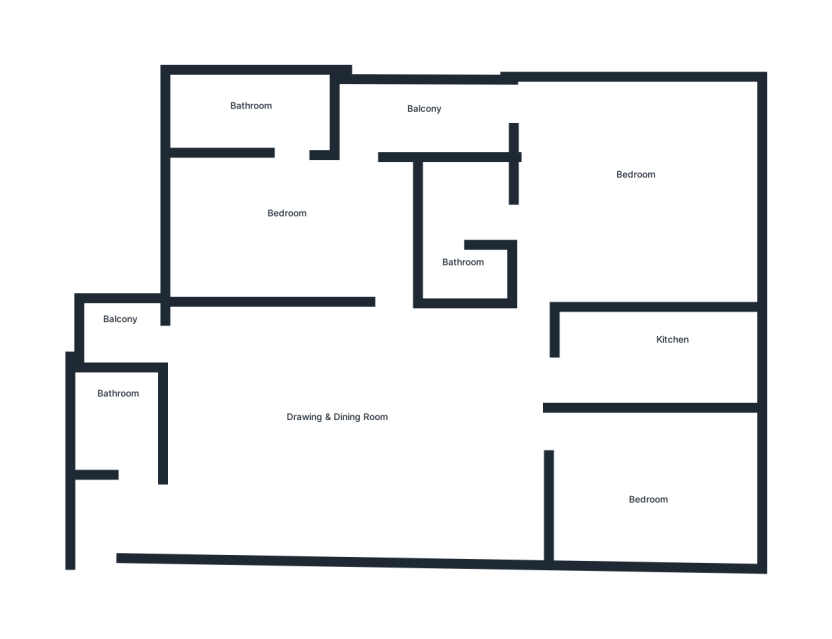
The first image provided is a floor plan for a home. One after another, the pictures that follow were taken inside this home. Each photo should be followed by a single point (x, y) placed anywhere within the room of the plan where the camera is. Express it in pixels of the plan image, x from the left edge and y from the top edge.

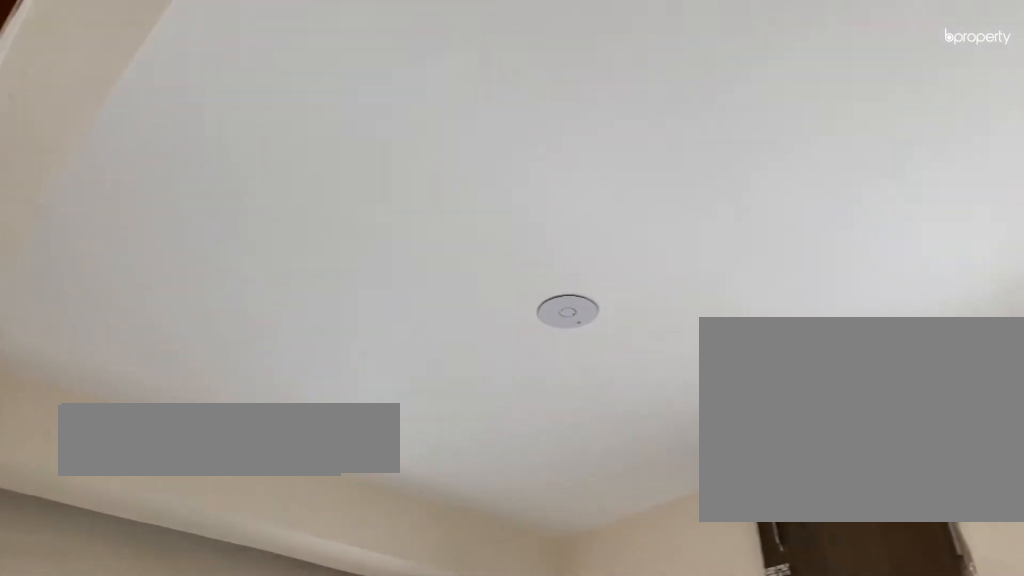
(286, 219)
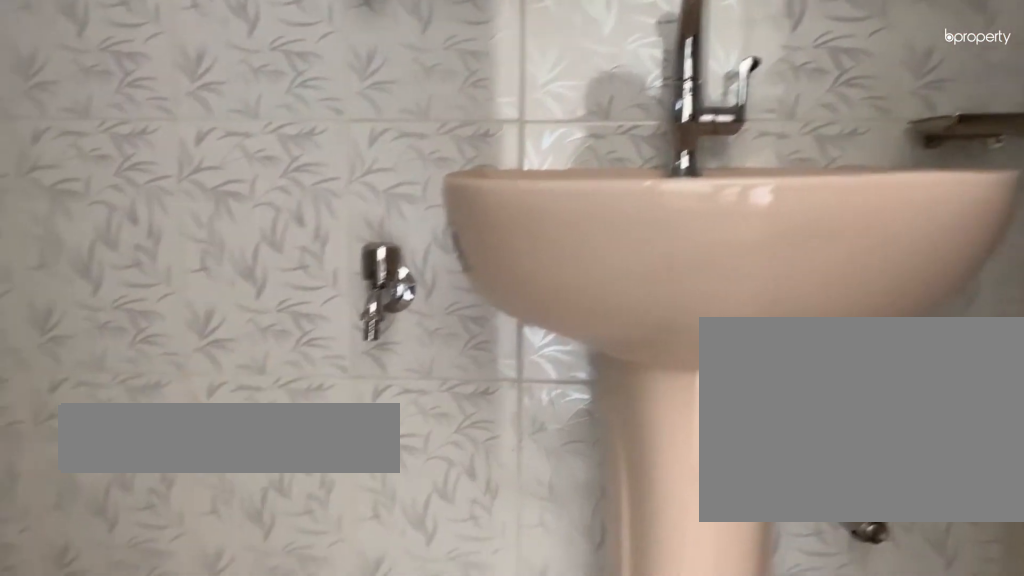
(263, 107)
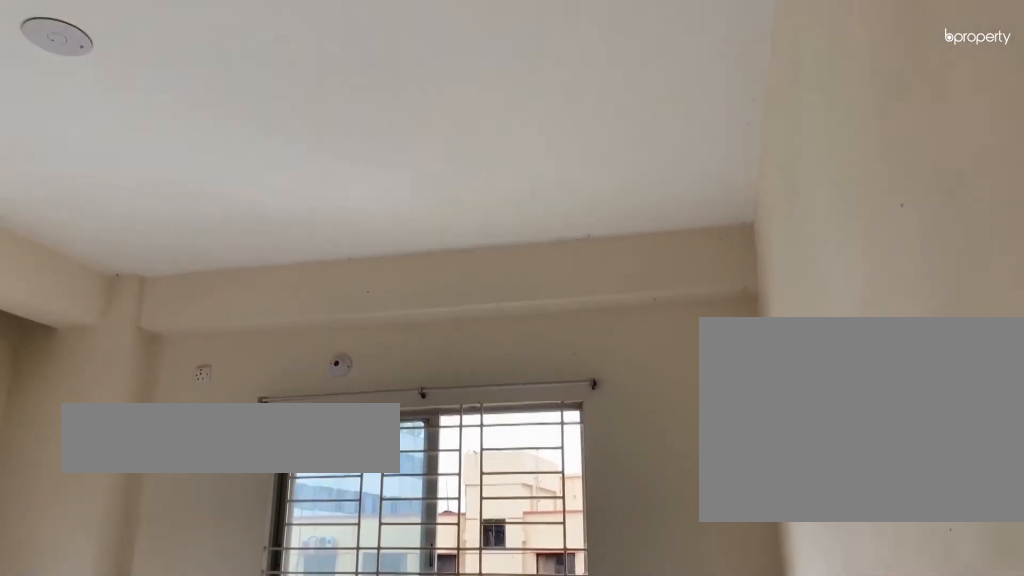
(609, 202)
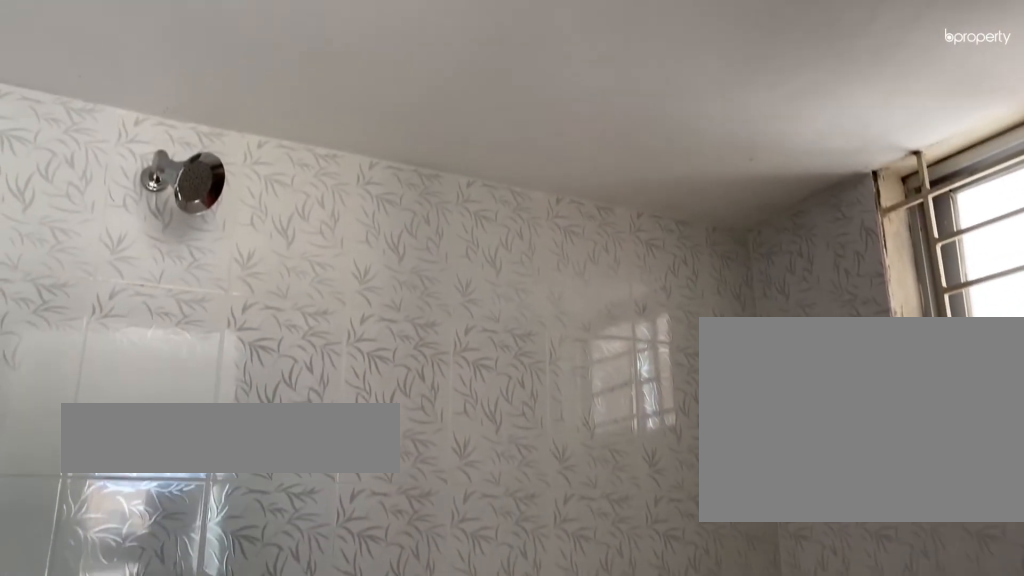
(463, 228)
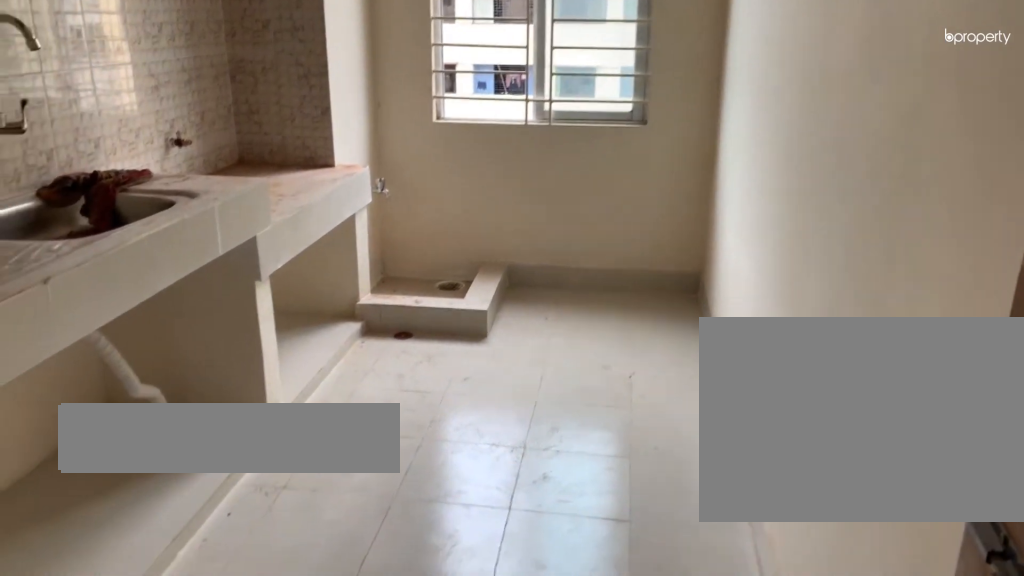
(637, 369)
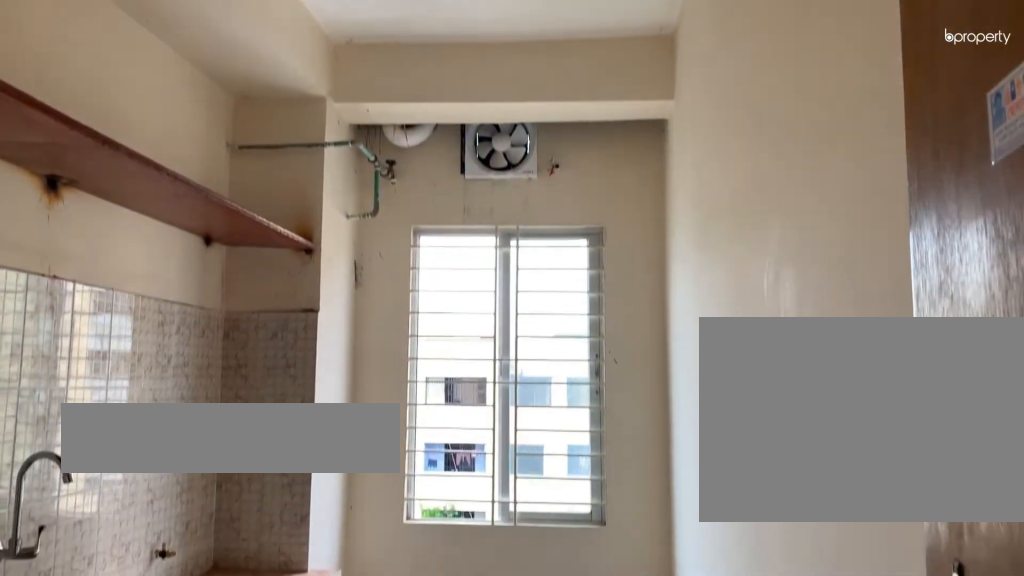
(637, 369)
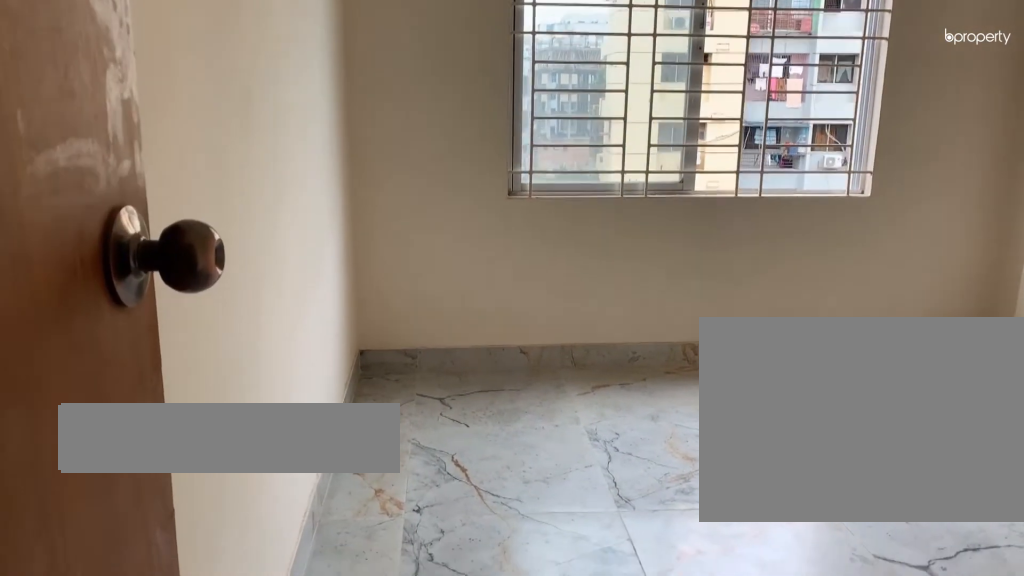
(651, 490)
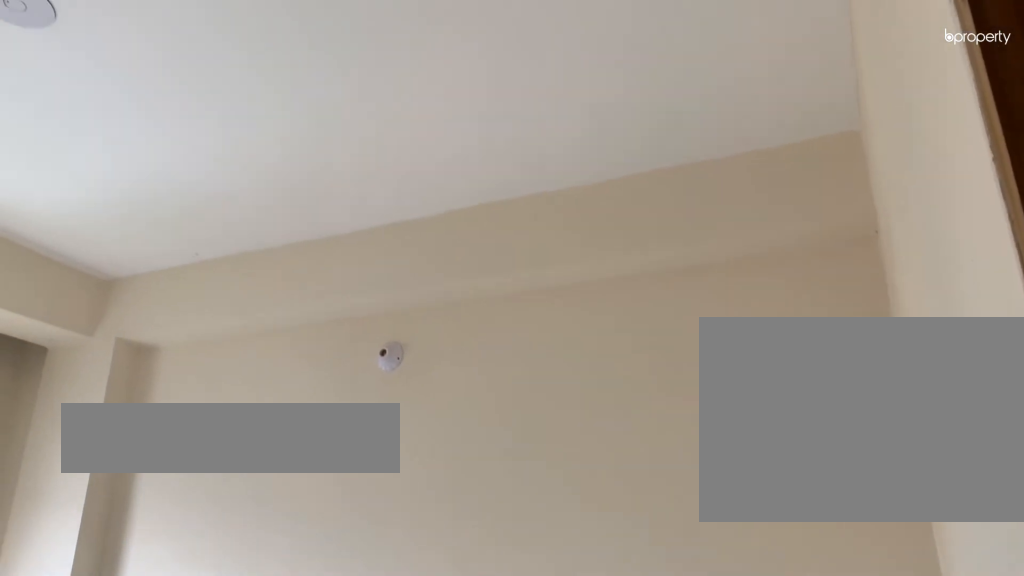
(651, 490)
